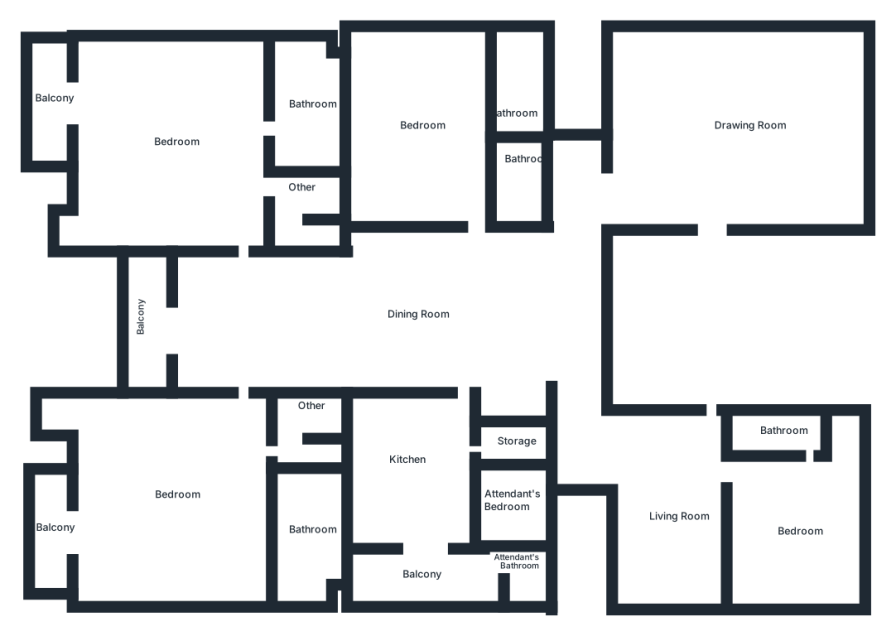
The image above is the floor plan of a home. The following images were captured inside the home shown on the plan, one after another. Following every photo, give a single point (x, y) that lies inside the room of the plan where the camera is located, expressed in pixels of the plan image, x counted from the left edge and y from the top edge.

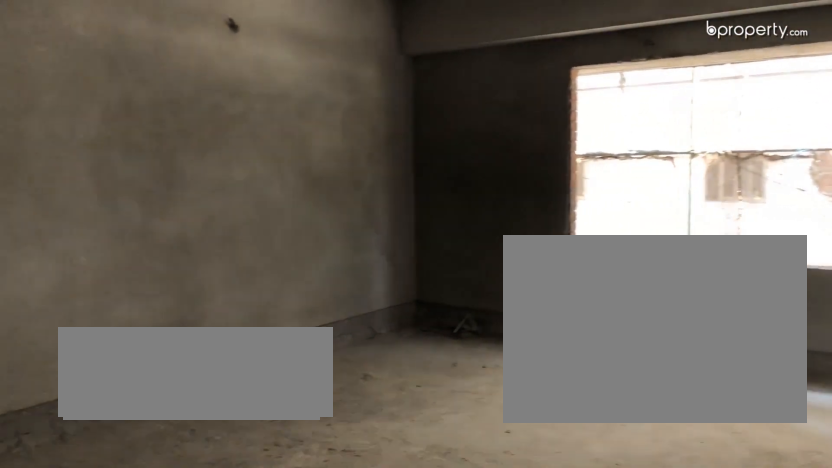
(423, 138)
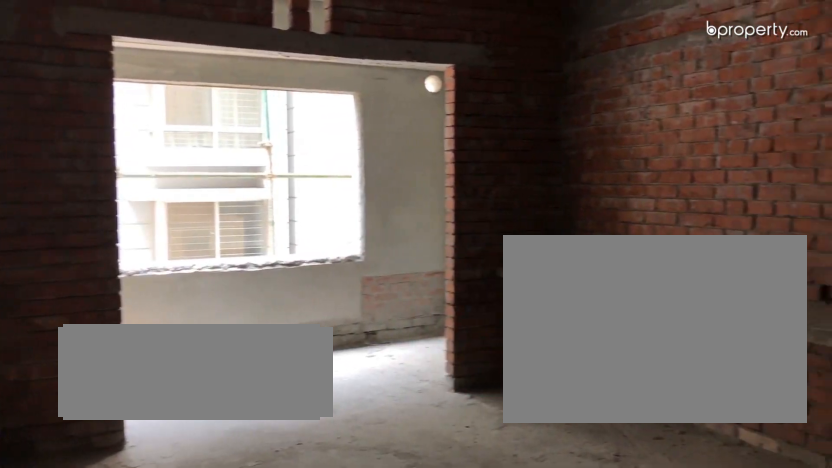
(411, 489)
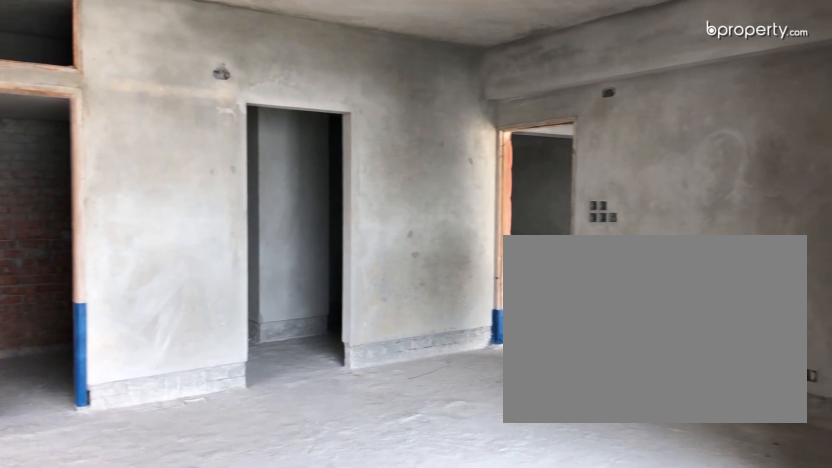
(205, 172)
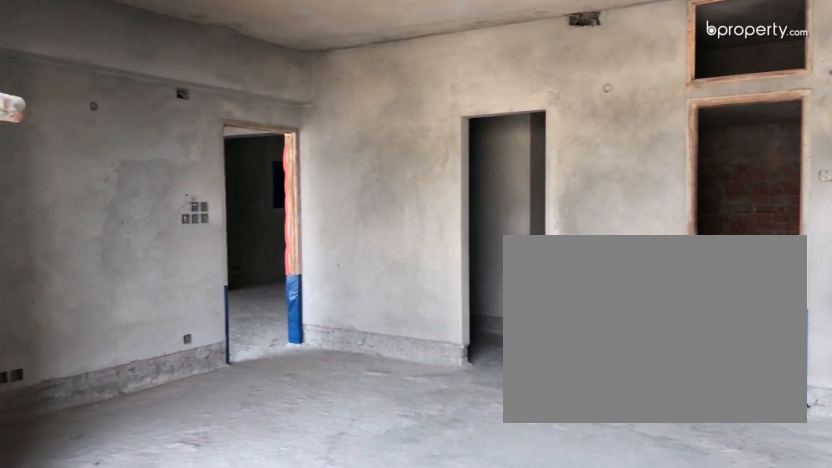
(176, 487)
